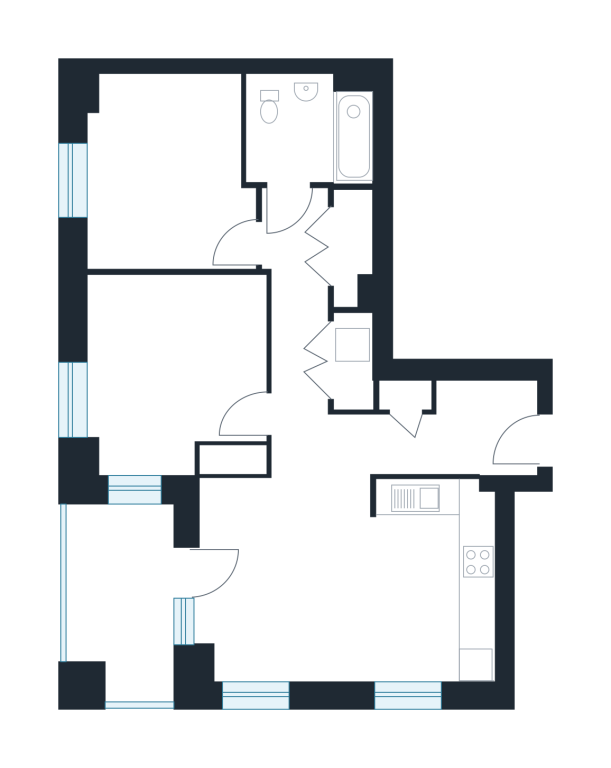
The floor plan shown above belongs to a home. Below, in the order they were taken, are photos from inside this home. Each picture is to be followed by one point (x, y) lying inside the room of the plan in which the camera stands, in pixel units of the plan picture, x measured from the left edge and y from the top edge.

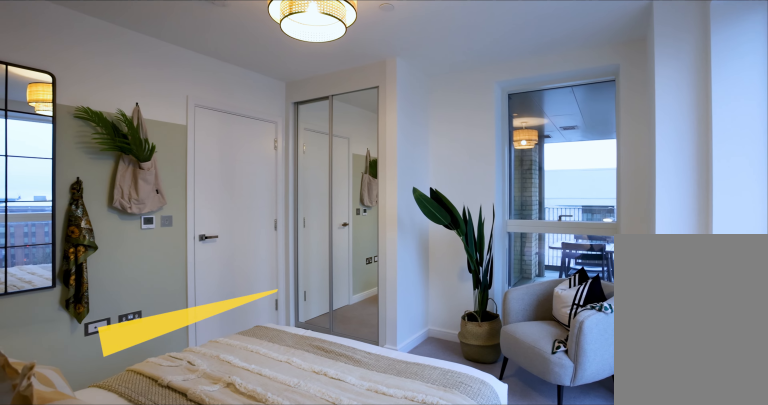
(177, 373)
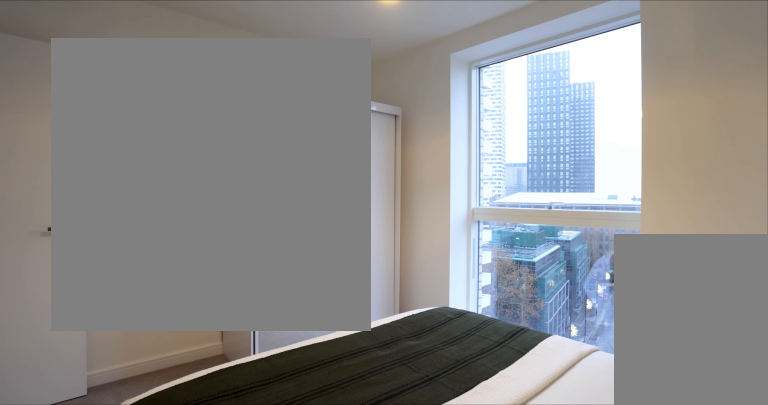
(168, 176)
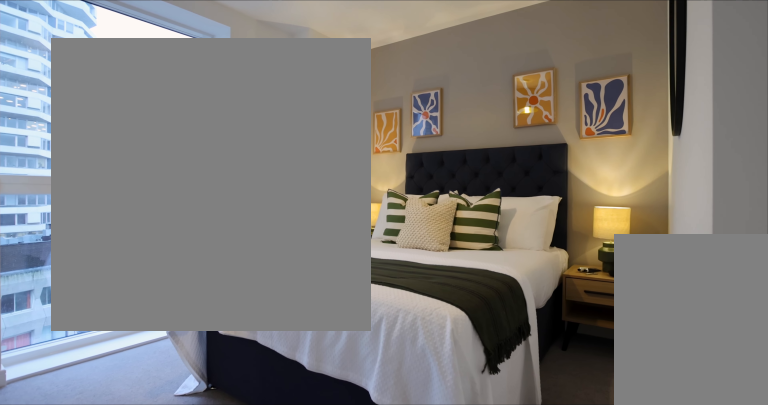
(168, 176)
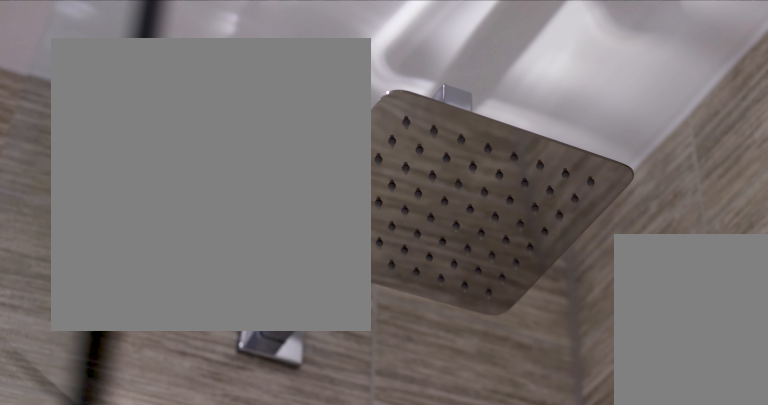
(306, 132)
